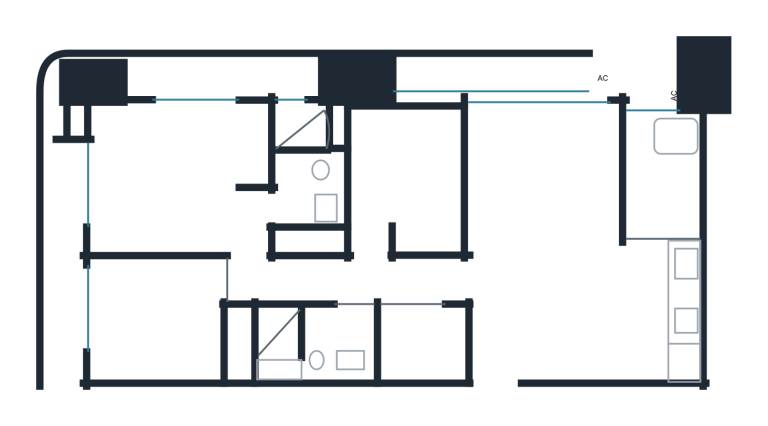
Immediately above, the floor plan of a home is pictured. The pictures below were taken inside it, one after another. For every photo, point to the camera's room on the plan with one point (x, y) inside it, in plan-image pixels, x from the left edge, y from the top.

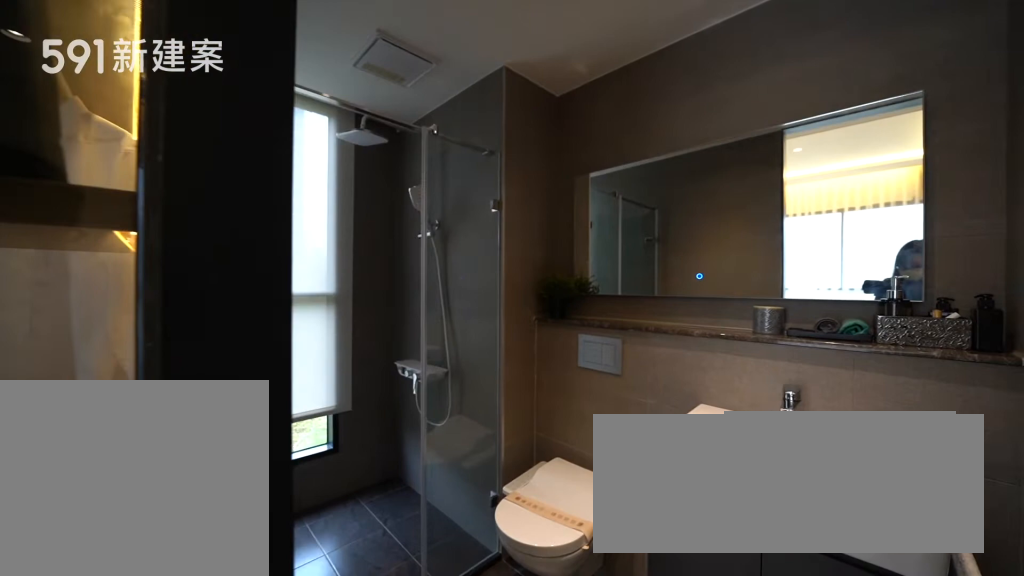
(315, 158)
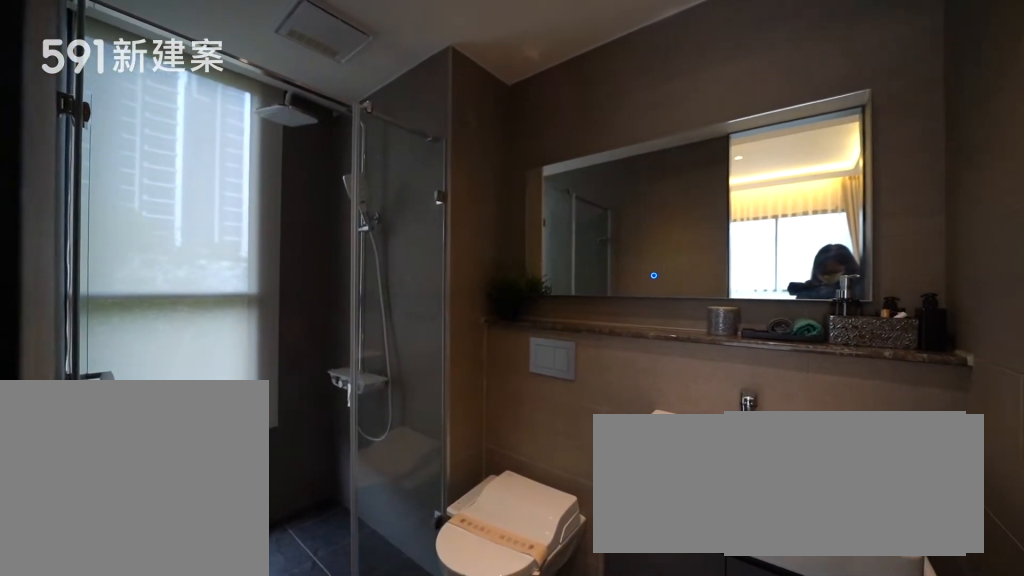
(315, 158)
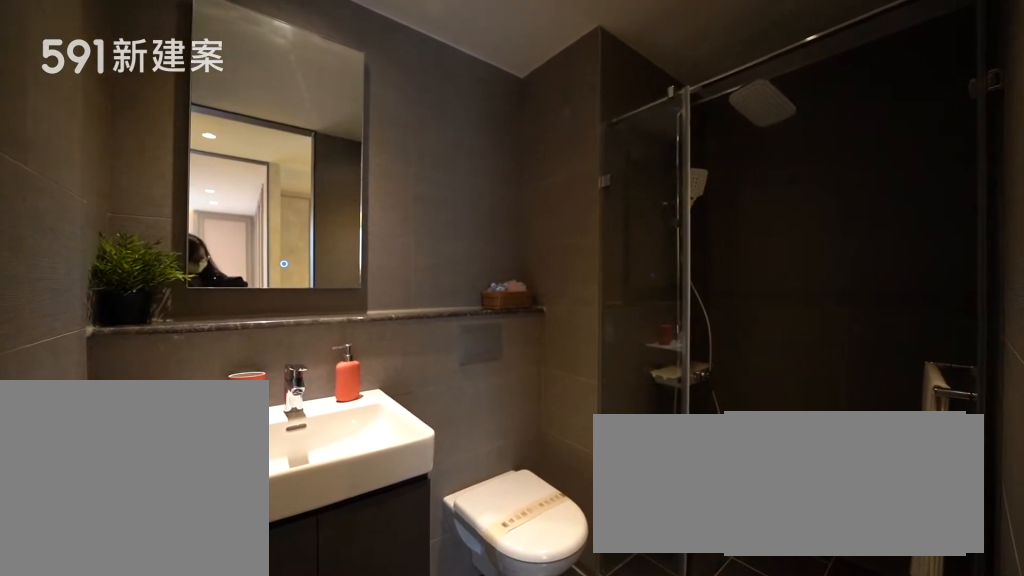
(309, 344)
